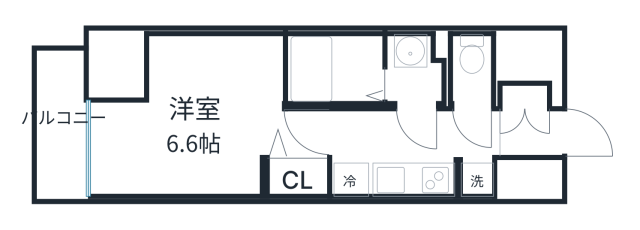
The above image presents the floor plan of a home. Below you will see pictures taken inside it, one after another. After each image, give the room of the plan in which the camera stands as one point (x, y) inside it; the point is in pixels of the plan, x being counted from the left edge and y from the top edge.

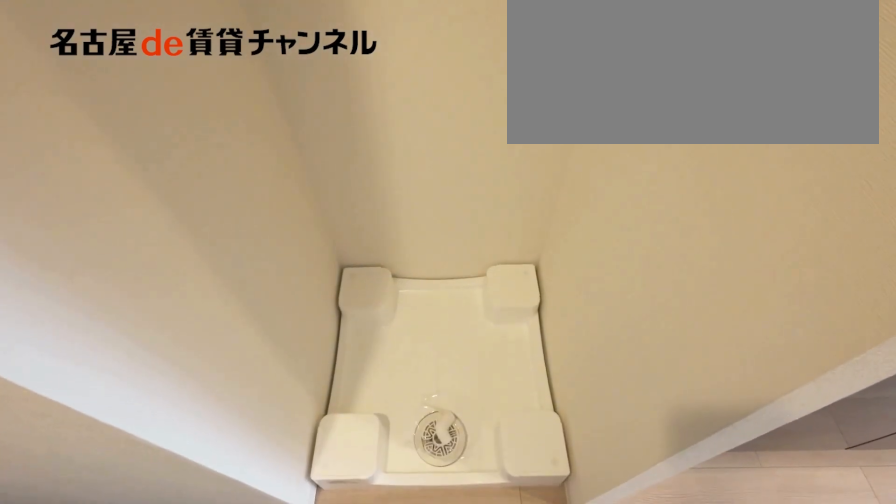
(475, 178)
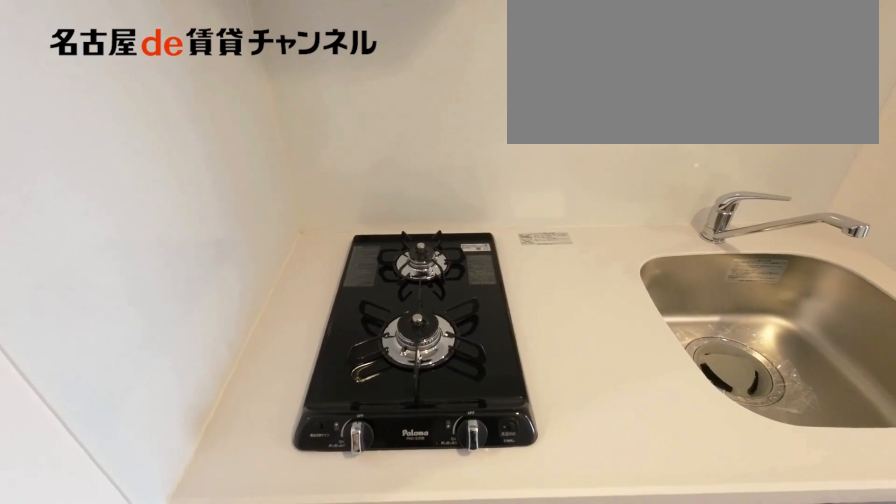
(393, 176)
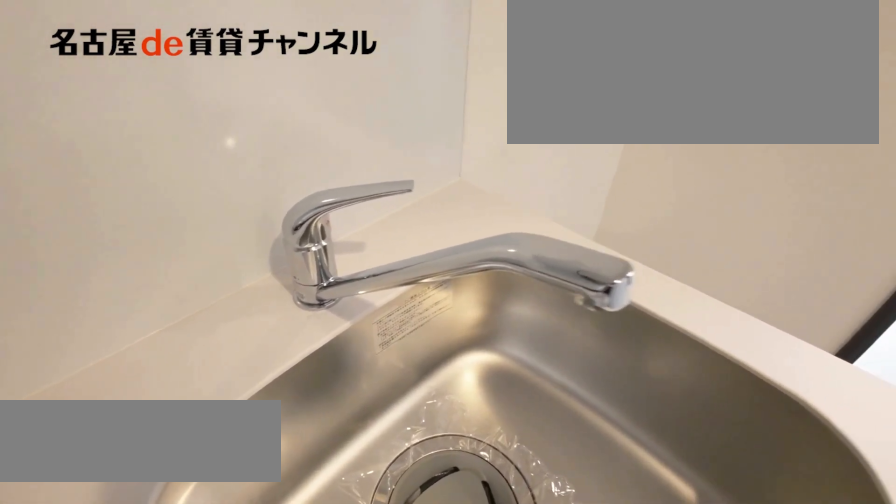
(393, 176)
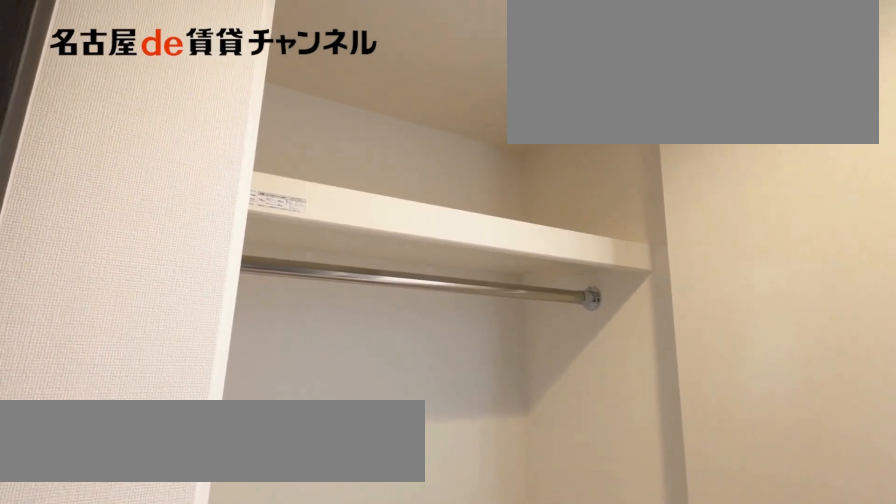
(295, 177)
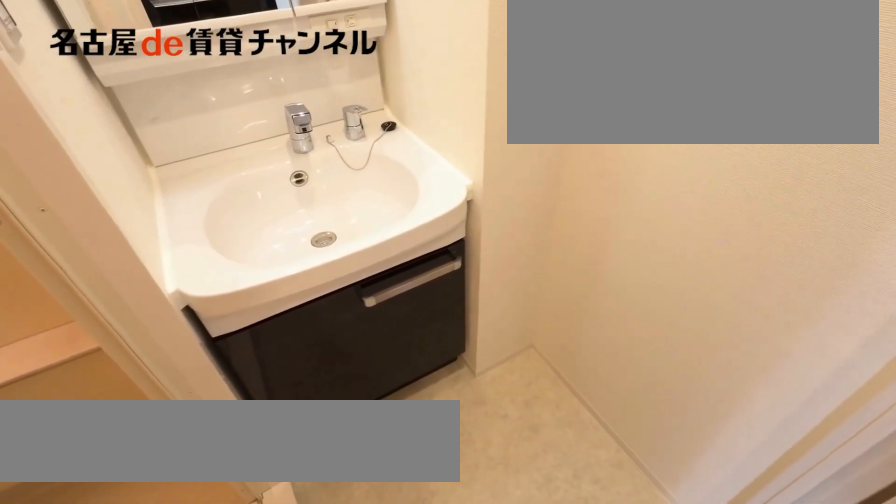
(416, 70)
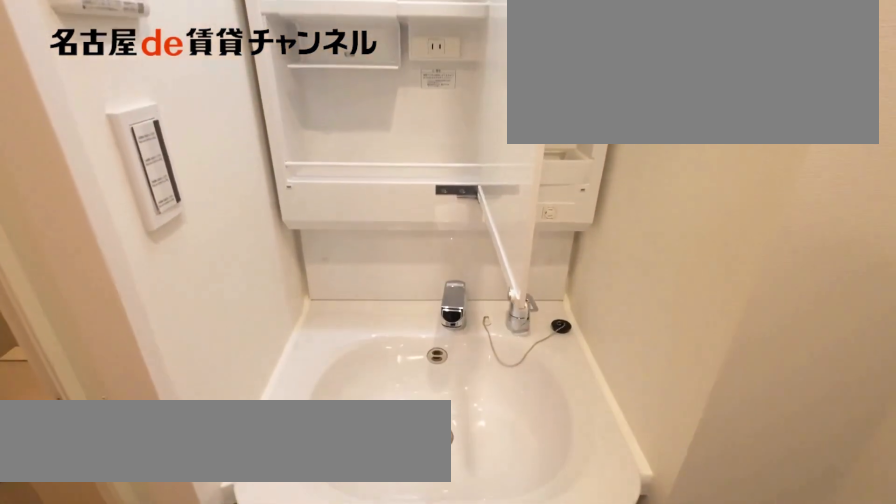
(416, 70)
